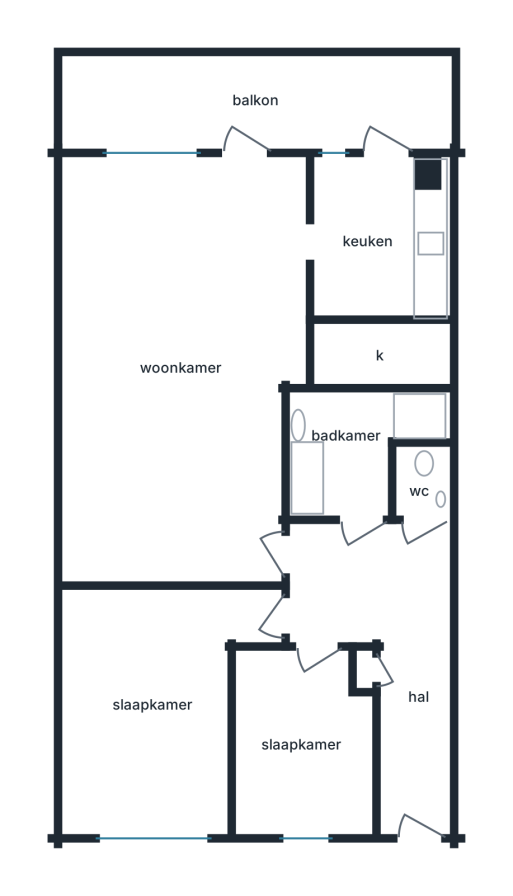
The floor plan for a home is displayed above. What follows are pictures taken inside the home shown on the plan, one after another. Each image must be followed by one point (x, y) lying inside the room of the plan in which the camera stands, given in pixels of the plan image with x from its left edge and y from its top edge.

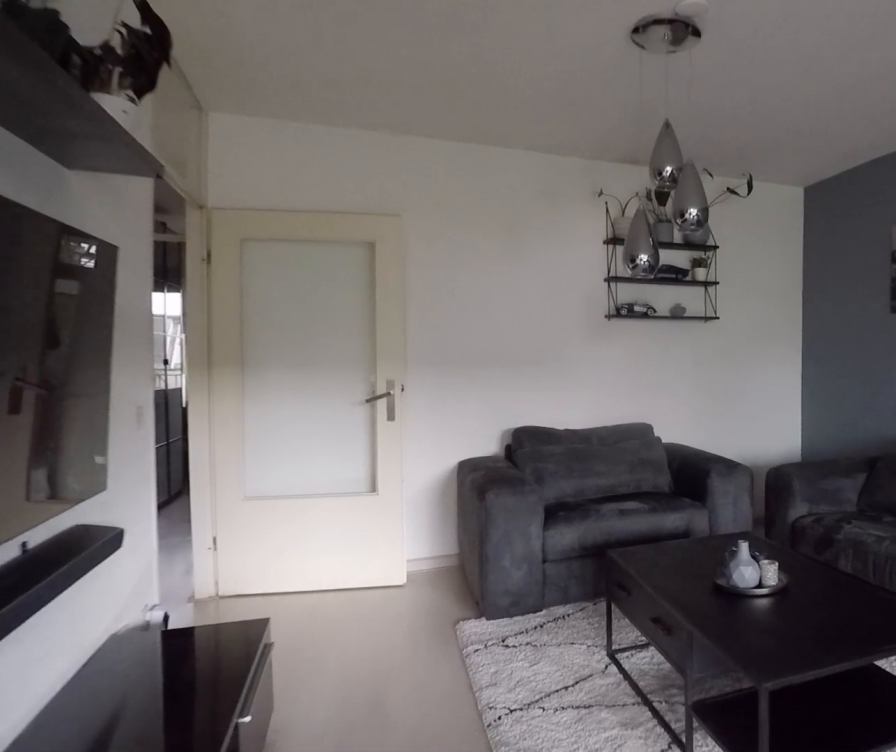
(181, 363)
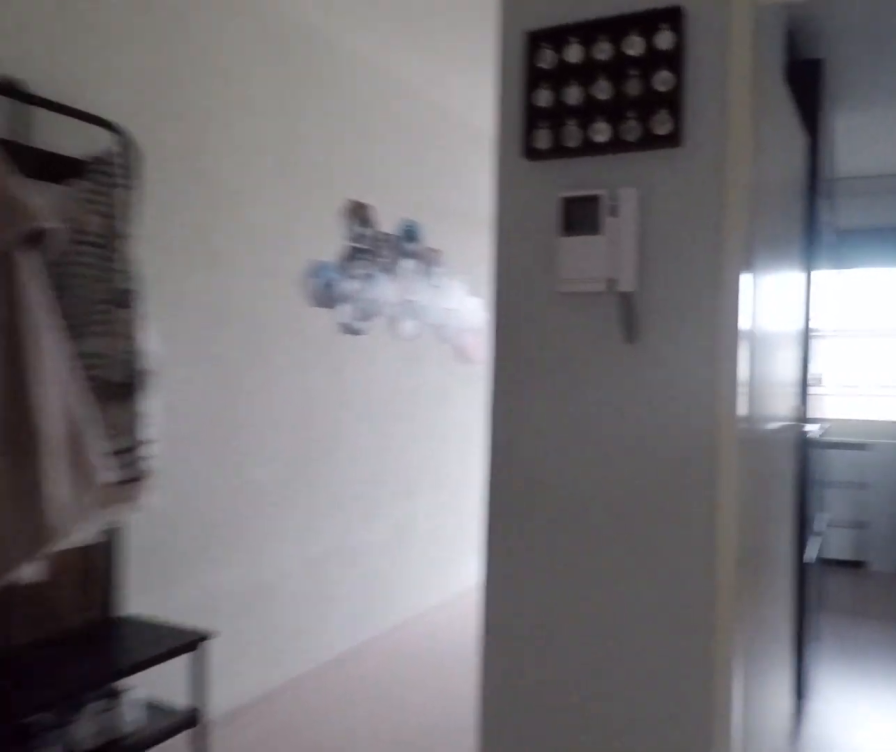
(385, 644)
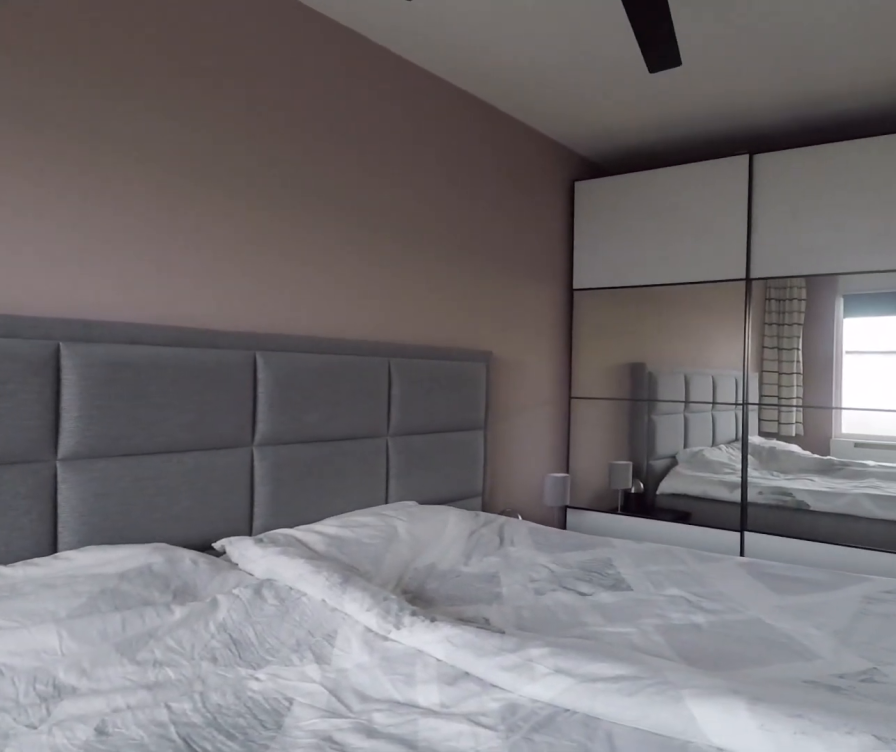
(154, 707)
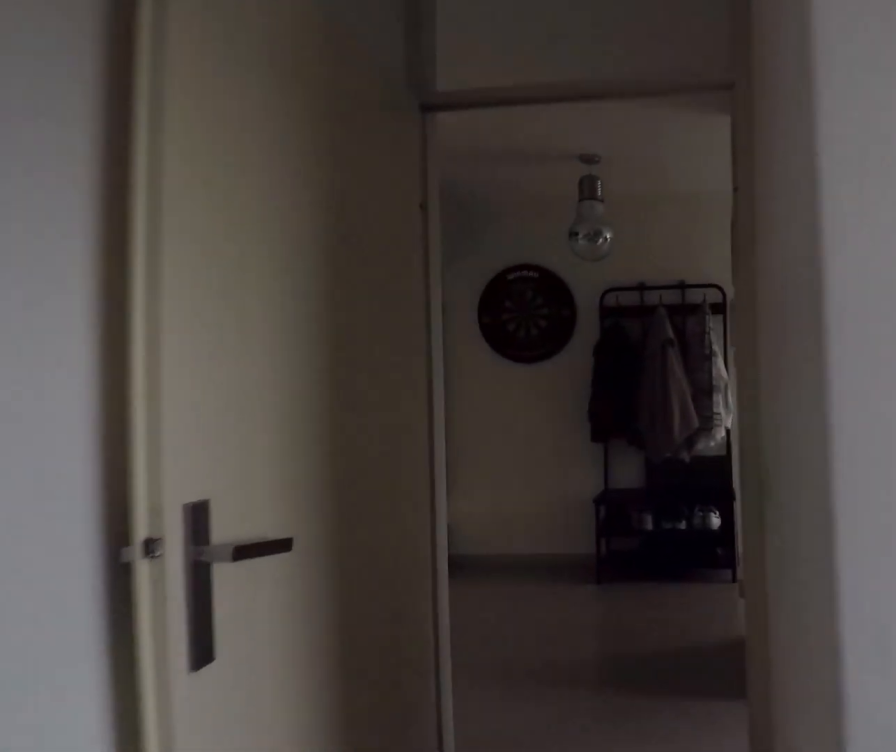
(154, 707)
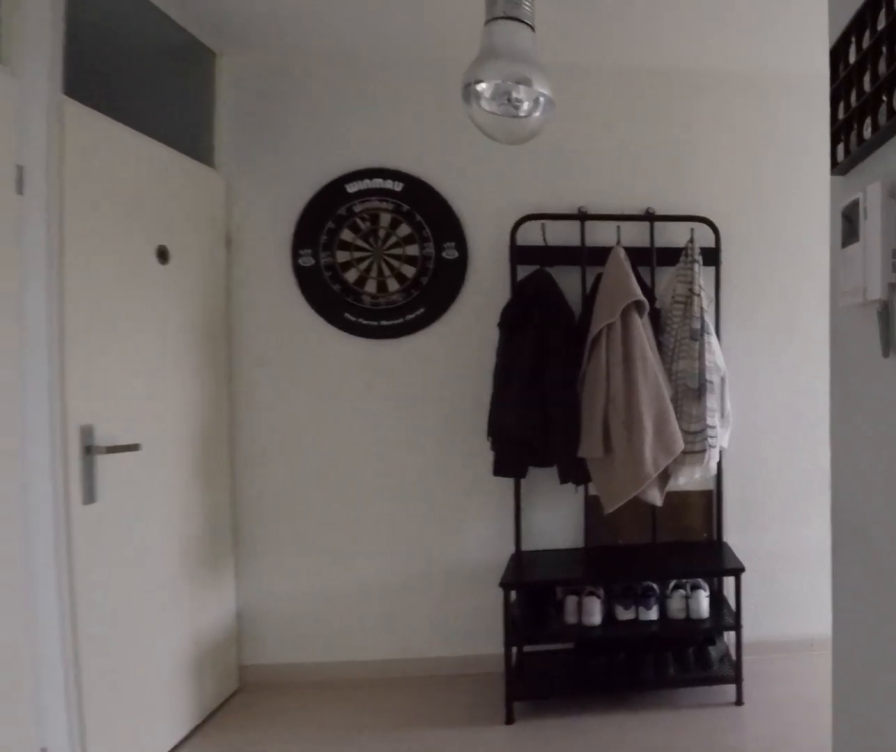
(385, 643)
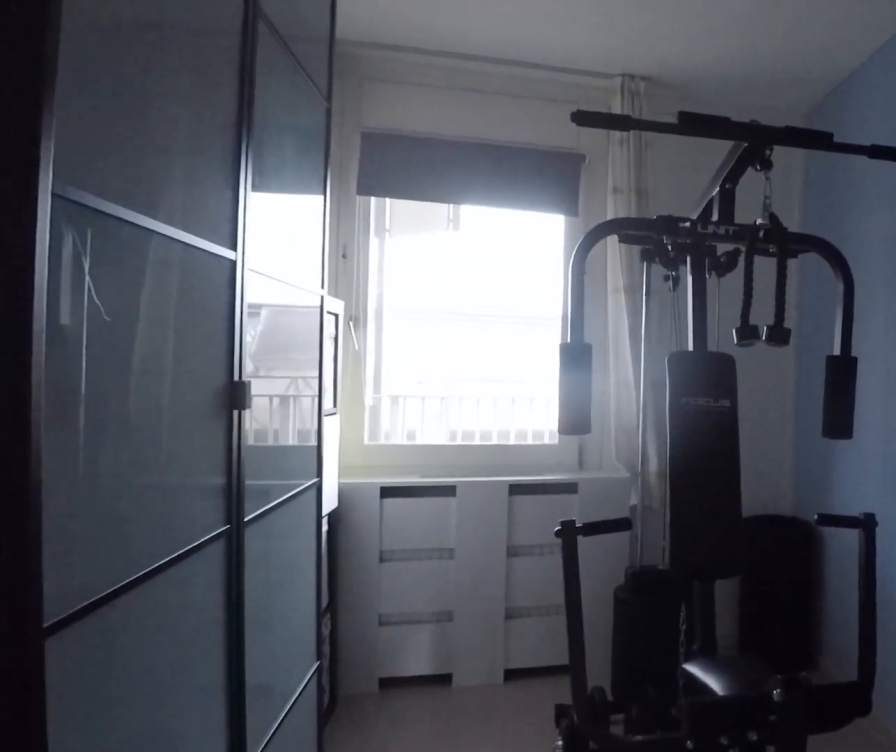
(301, 743)
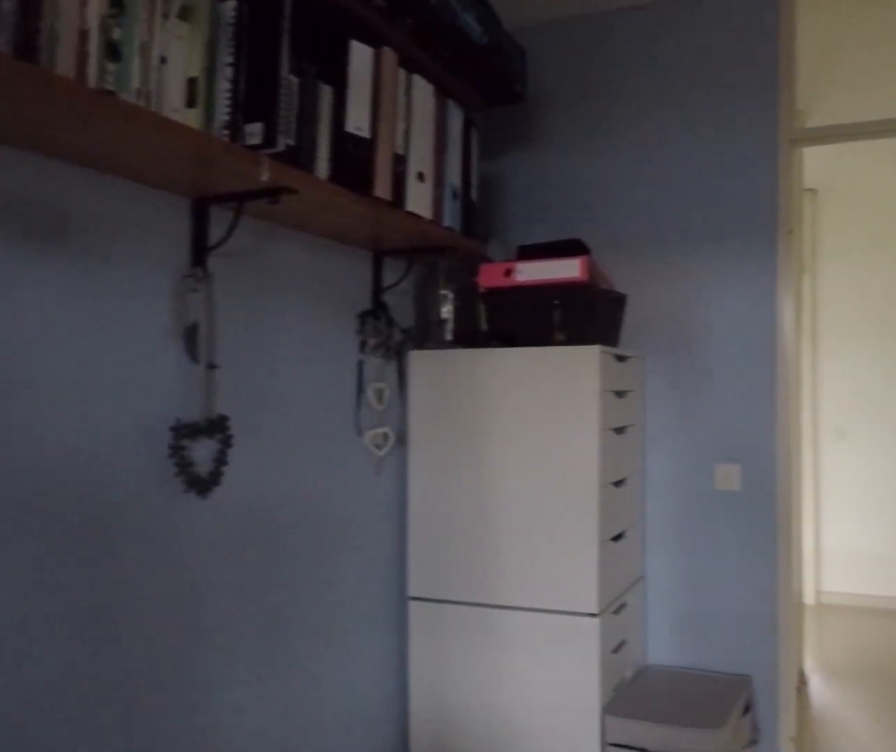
(301, 743)
